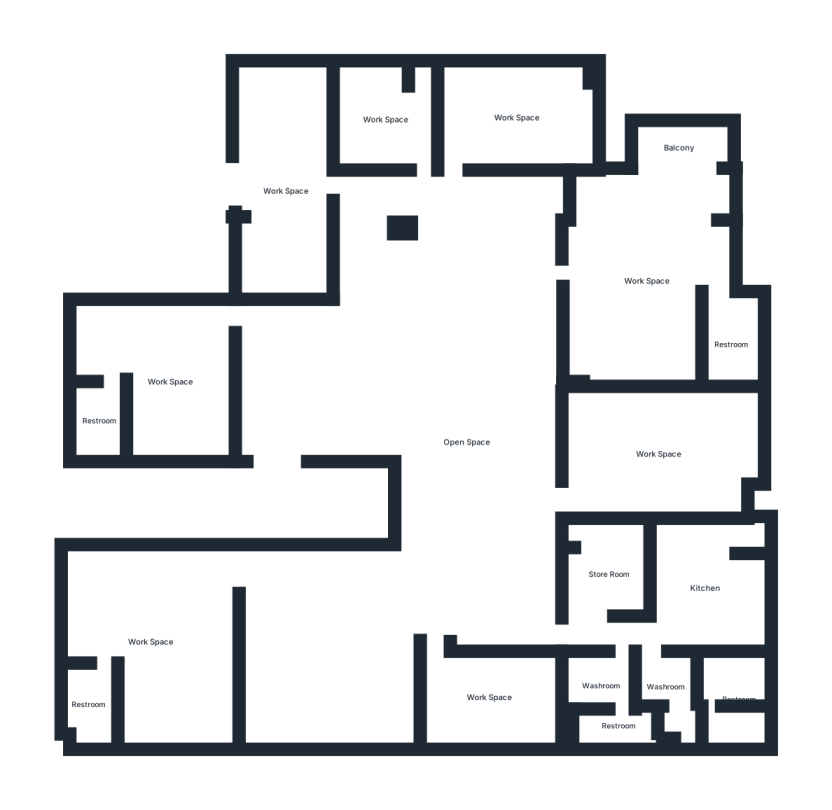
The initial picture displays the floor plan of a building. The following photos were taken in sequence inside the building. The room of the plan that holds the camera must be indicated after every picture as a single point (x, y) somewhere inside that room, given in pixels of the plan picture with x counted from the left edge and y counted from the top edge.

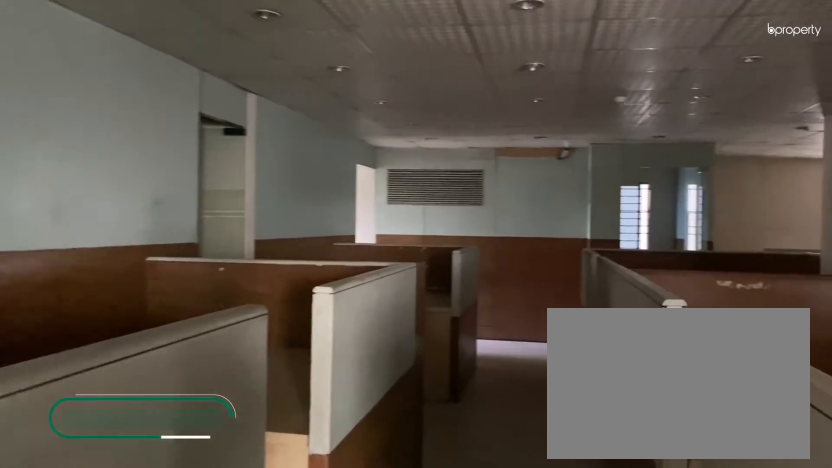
(474, 441)
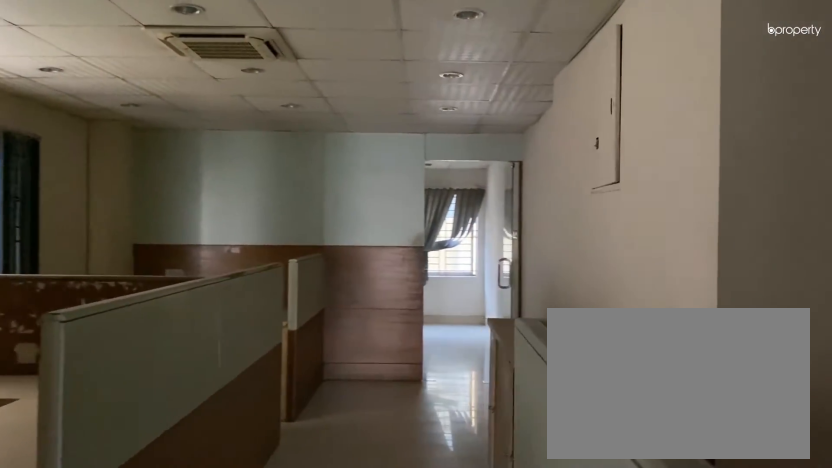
(475, 443)
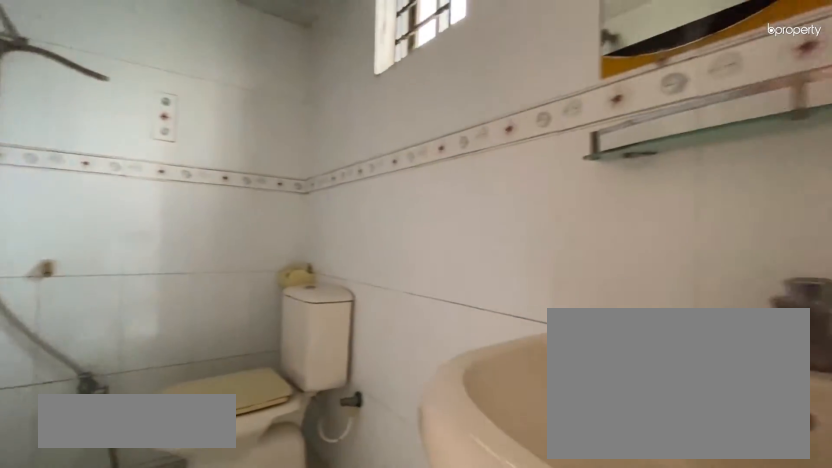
(104, 421)
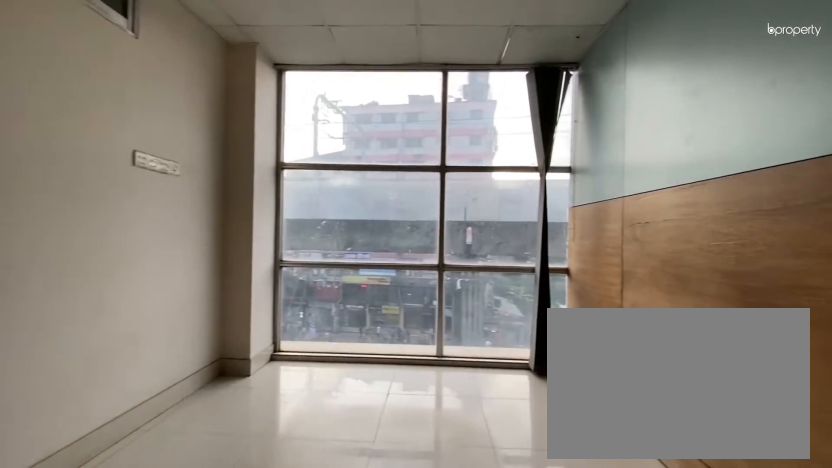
(284, 188)
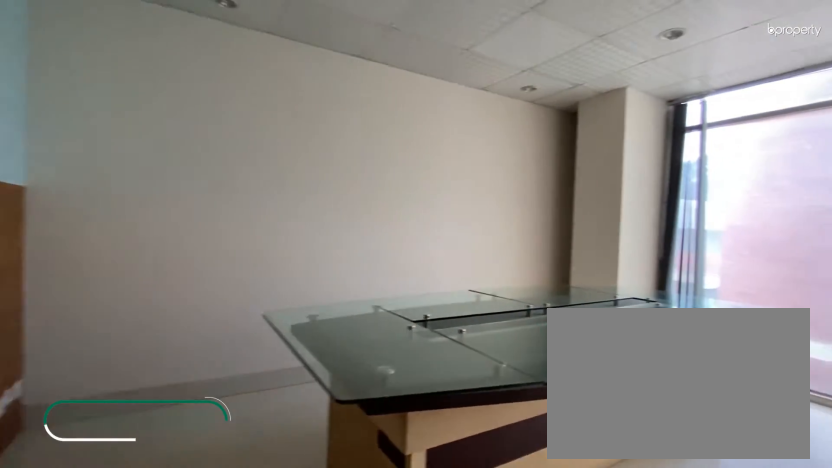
(521, 115)
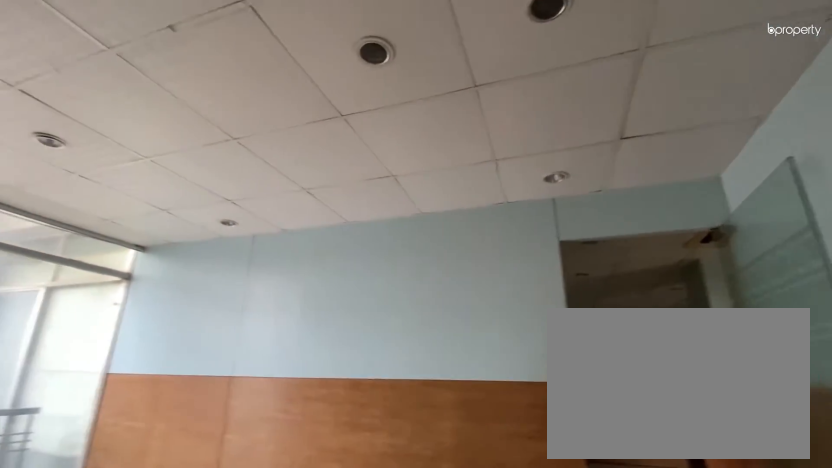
(521, 115)
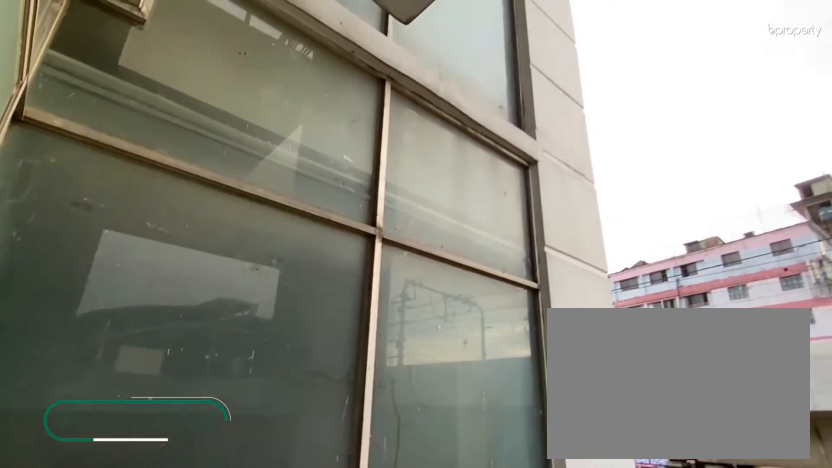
(677, 149)
